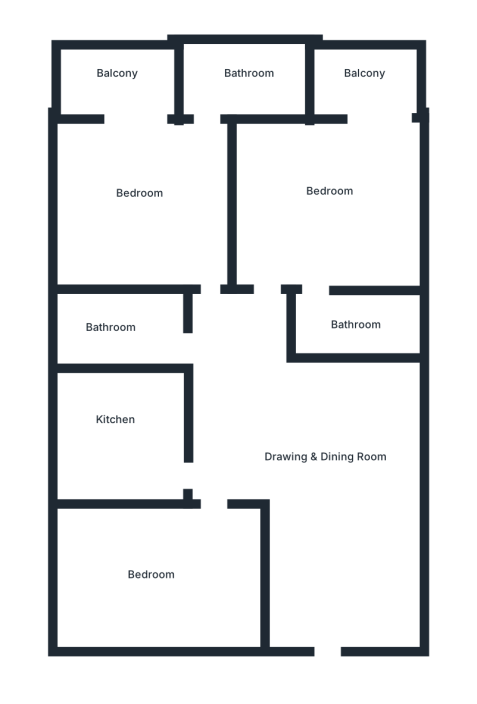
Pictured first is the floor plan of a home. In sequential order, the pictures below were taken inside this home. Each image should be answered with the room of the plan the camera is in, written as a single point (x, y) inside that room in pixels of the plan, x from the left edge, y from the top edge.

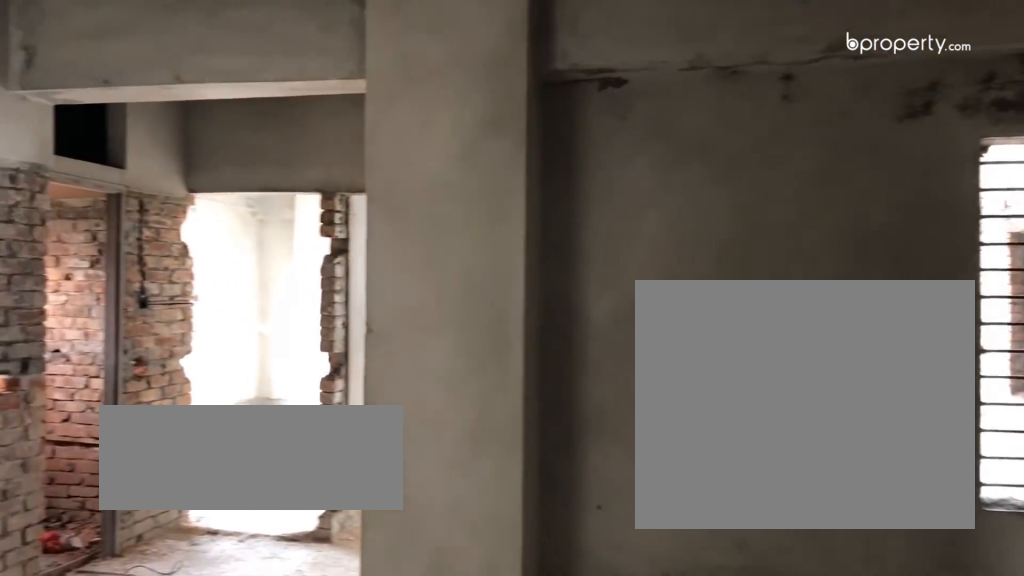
(322, 462)
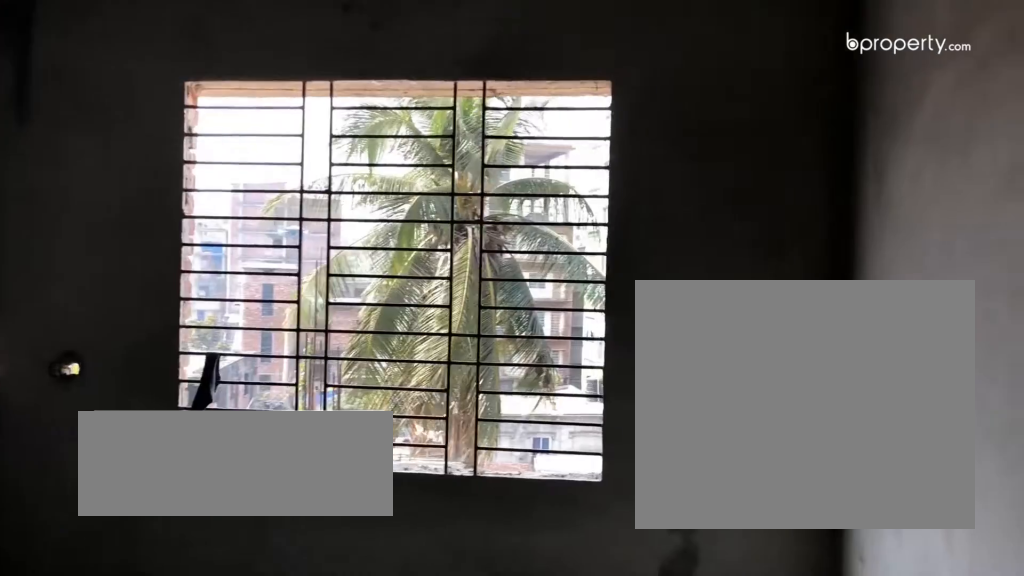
(151, 574)
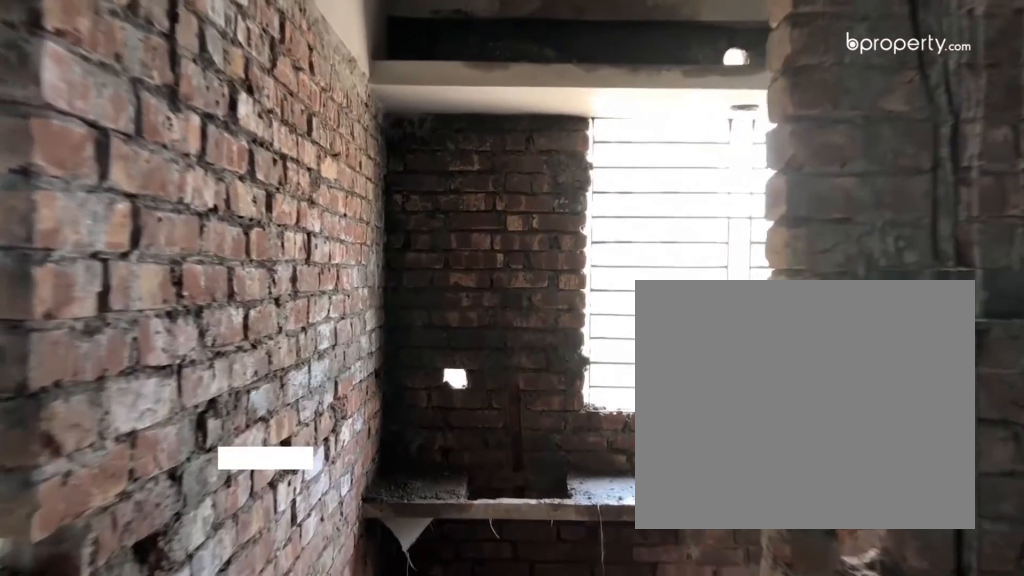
(117, 425)
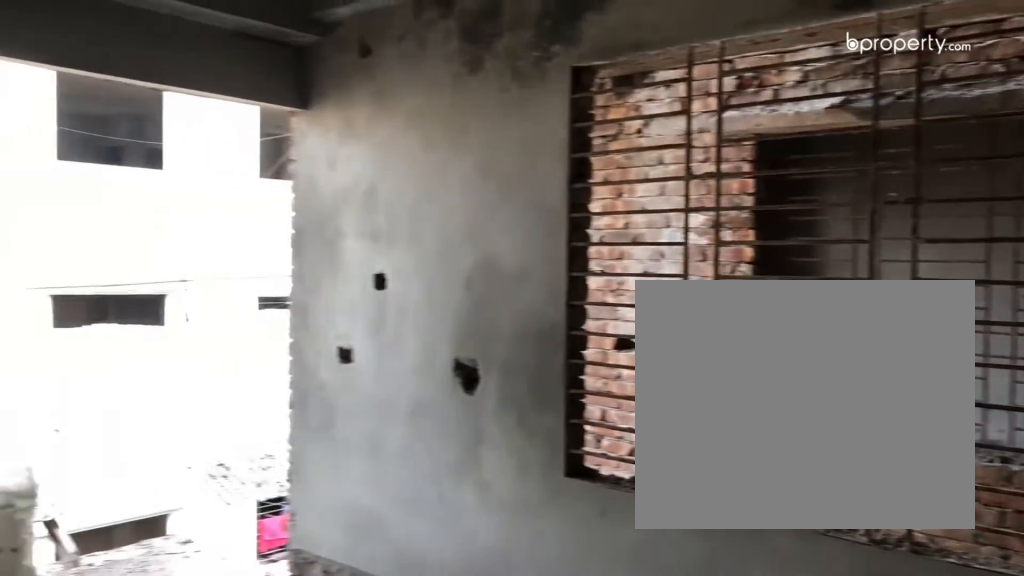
(335, 190)
